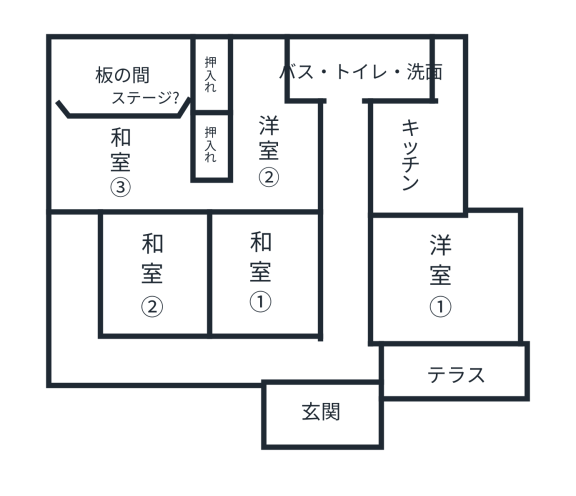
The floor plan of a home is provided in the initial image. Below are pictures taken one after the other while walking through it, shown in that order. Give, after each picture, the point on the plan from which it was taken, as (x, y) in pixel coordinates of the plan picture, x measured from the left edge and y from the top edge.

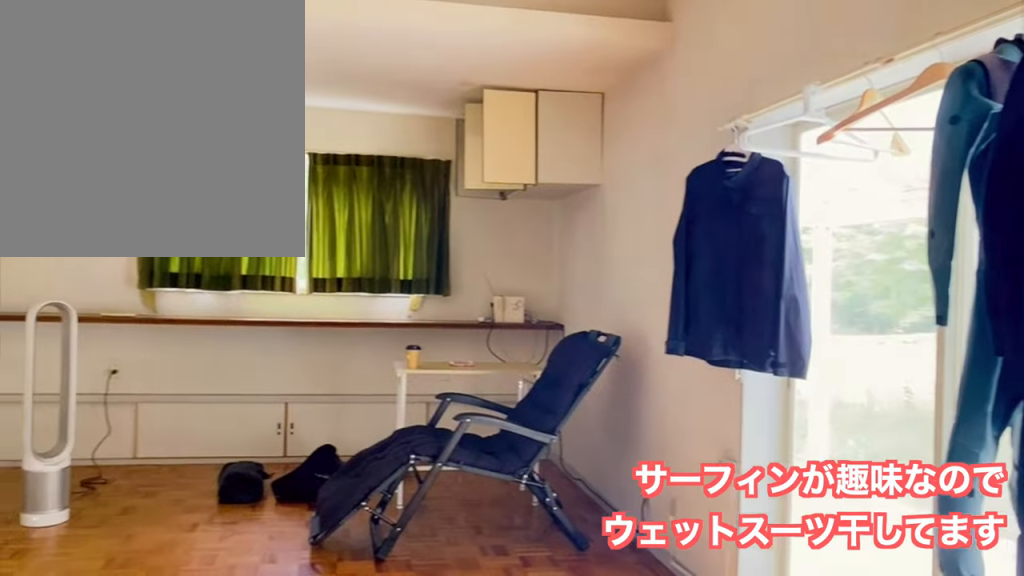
(408, 285)
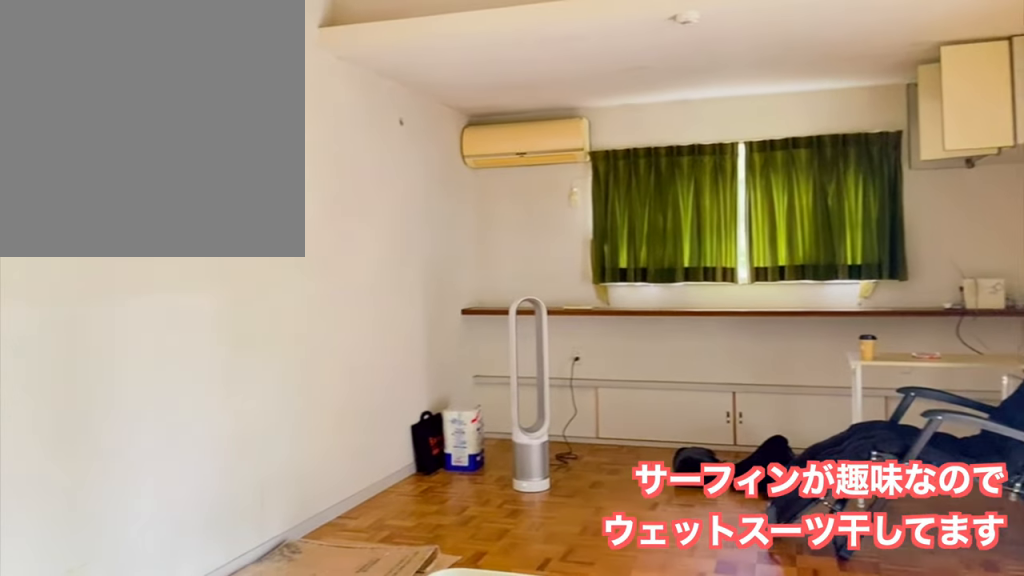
(414, 298)
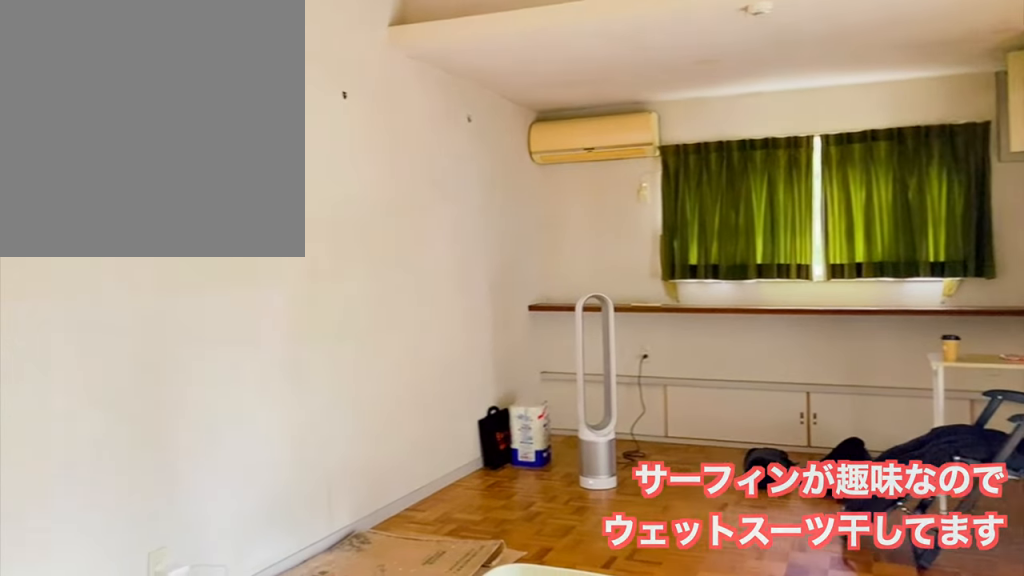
(416, 302)
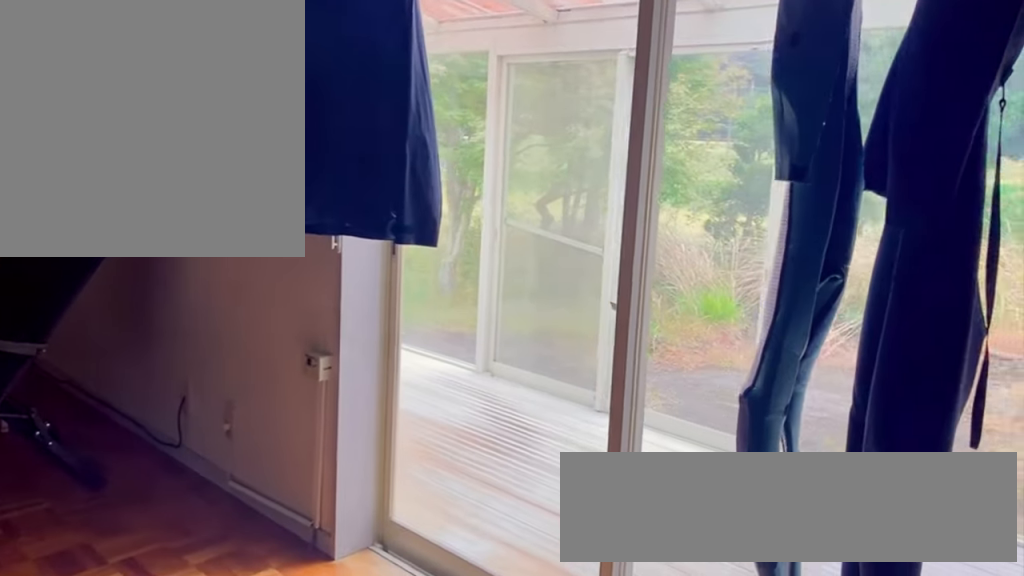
(430, 337)
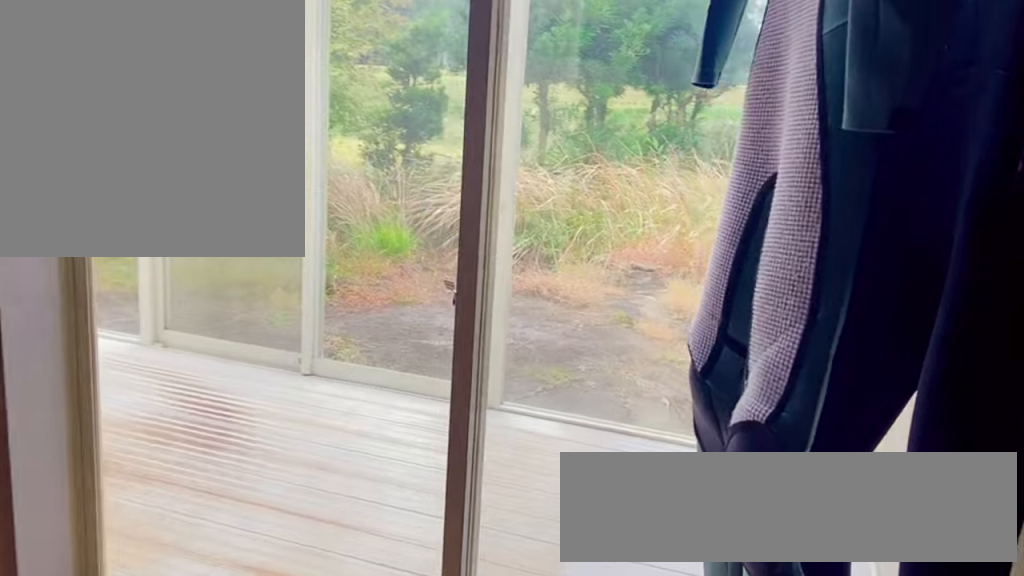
(432, 343)
